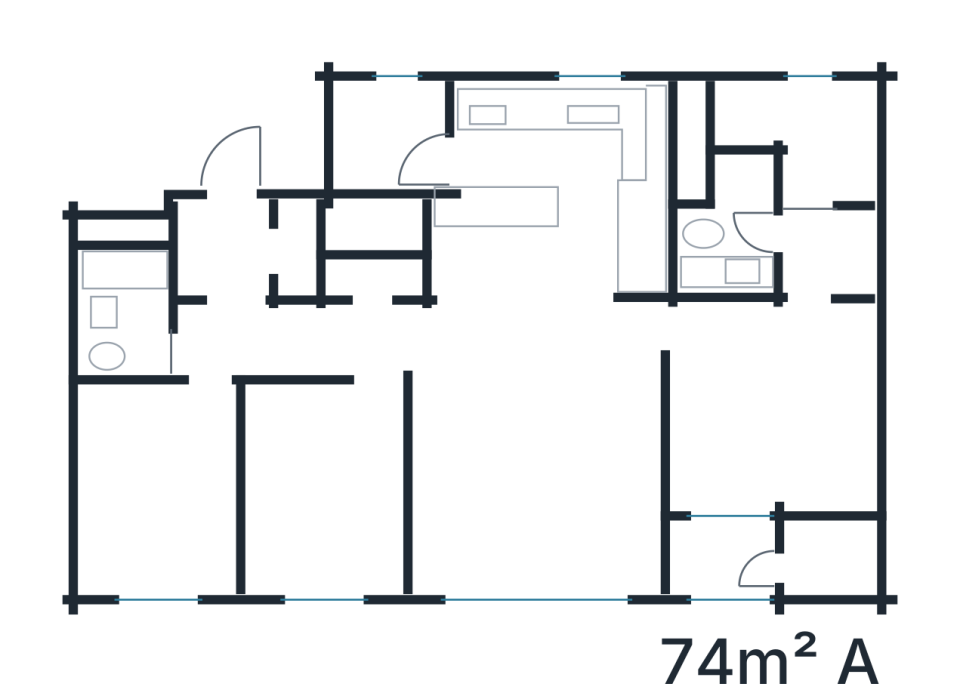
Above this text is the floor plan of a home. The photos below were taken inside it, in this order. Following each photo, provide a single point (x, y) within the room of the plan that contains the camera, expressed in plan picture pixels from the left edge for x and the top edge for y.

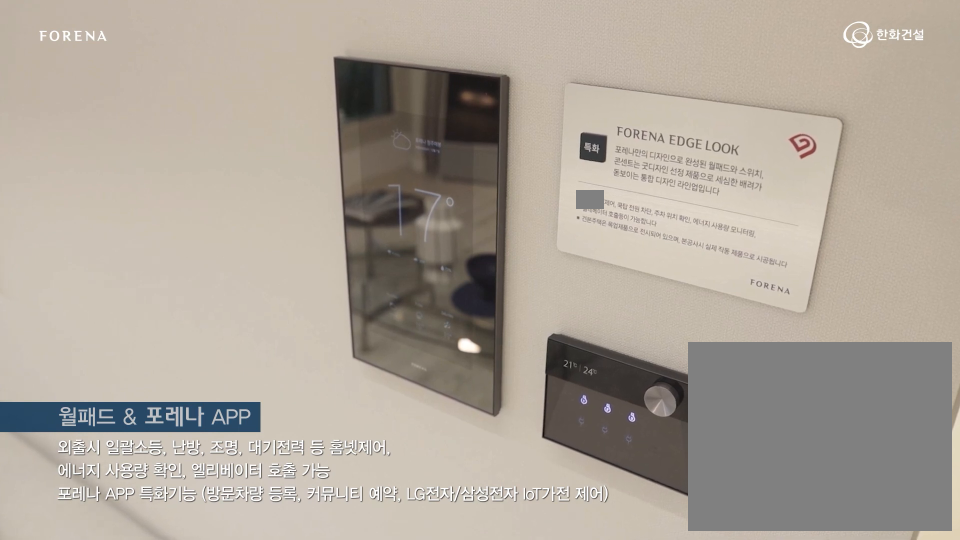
(544, 463)
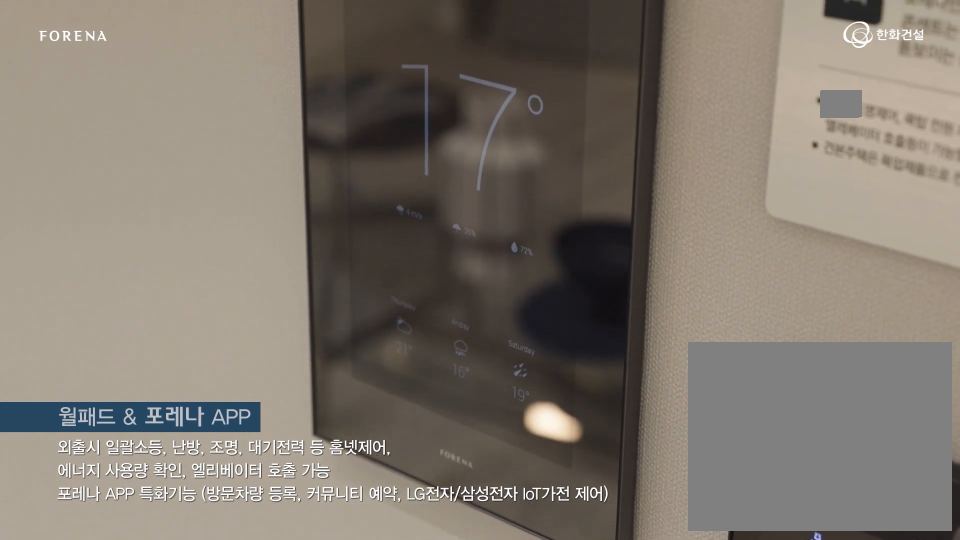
(544, 463)
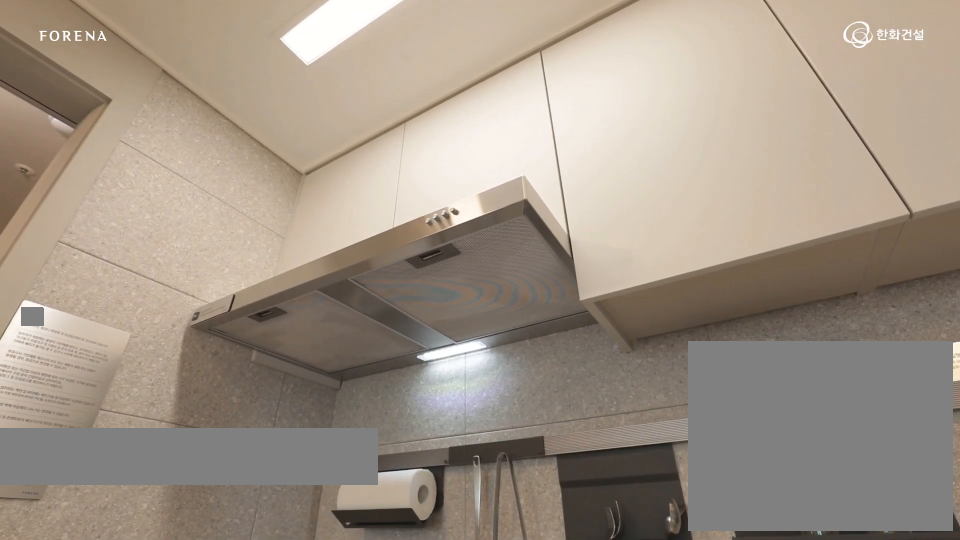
(526, 269)
